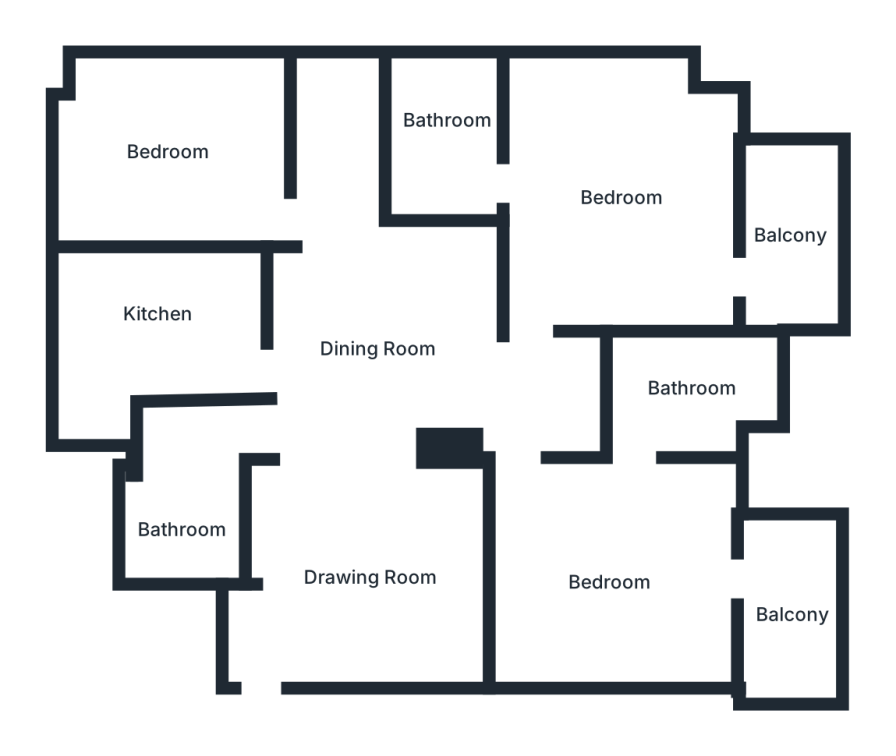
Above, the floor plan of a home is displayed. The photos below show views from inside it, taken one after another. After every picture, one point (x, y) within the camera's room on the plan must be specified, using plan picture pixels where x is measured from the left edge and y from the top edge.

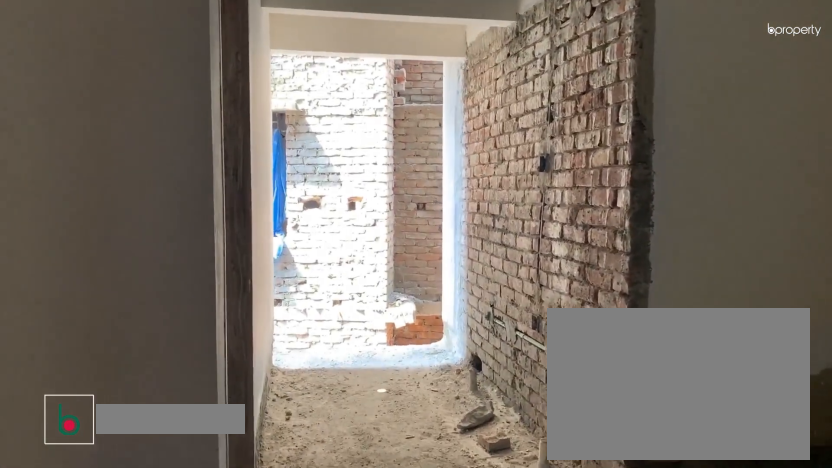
(386, 334)
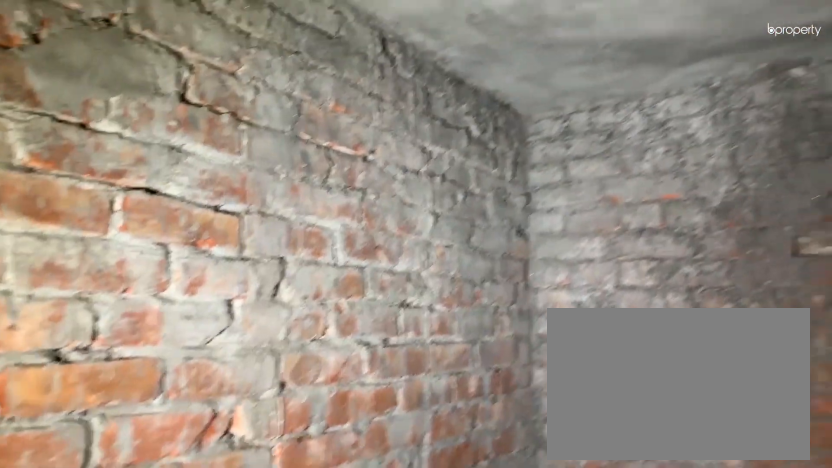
(180, 509)
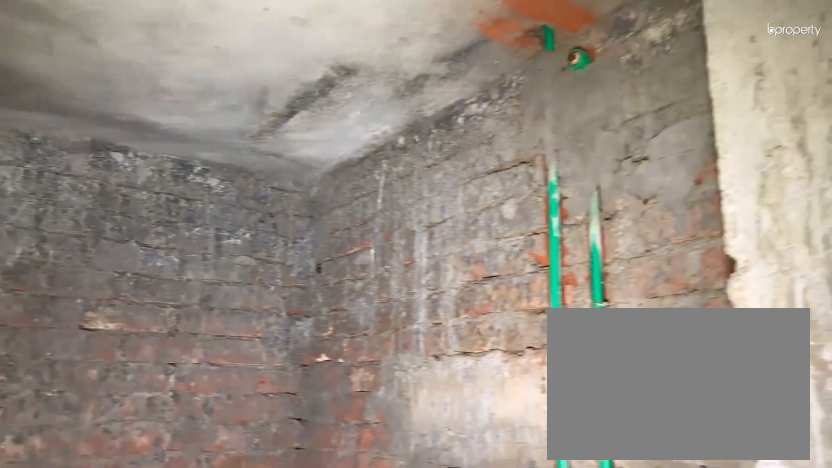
(180, 509)
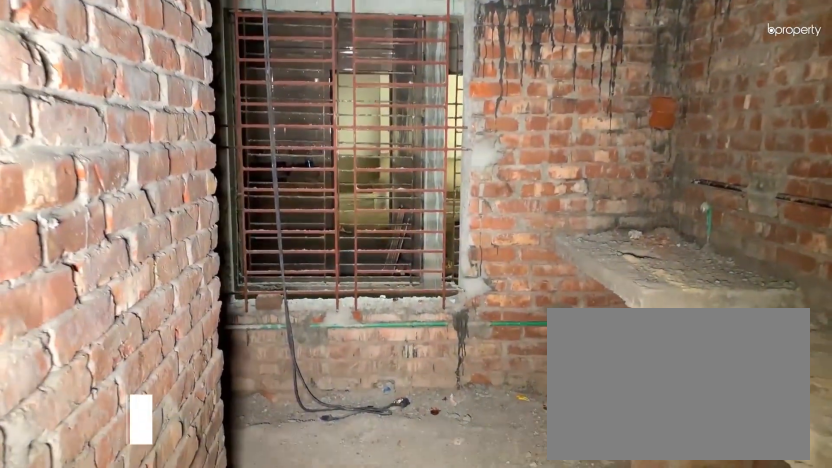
(140, 326)
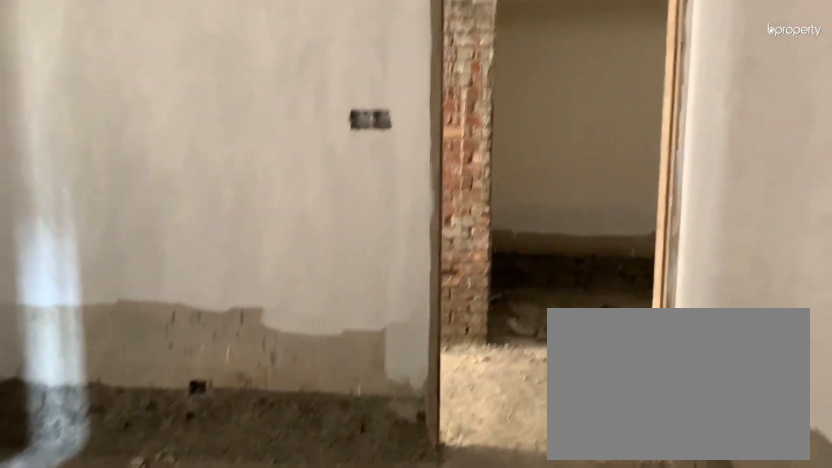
(168, 154)
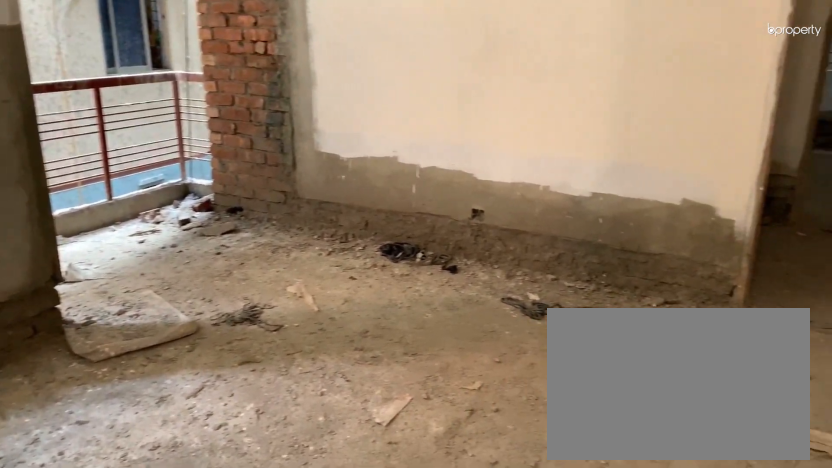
(611, 187)
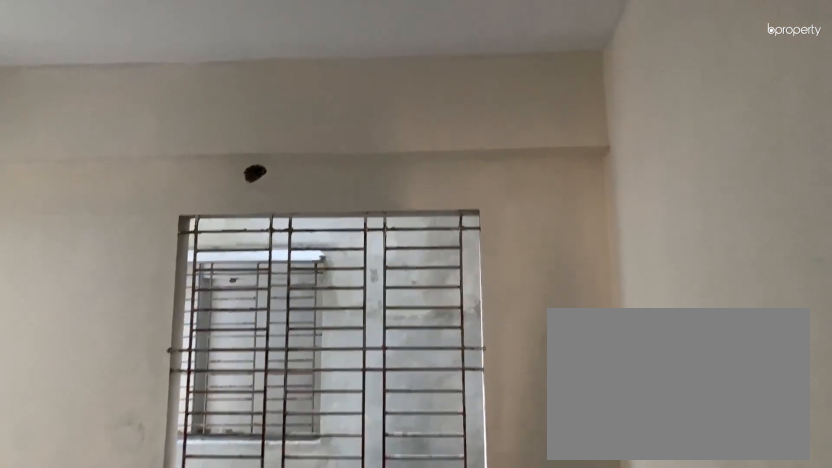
(624, 573)
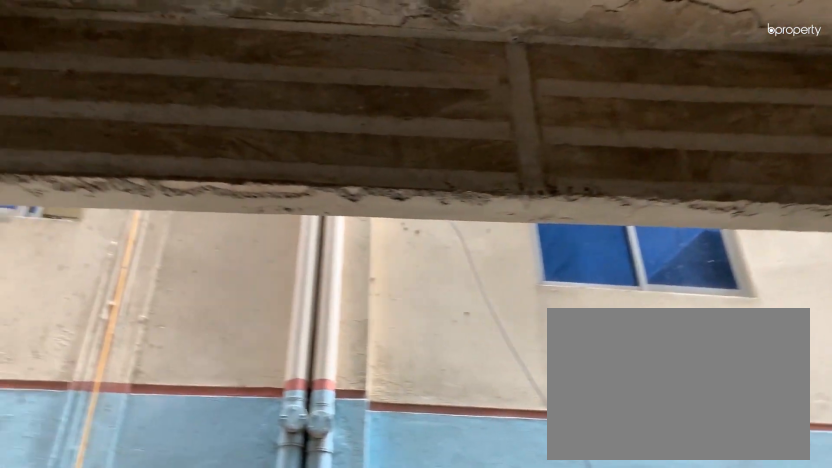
(793, 624)
